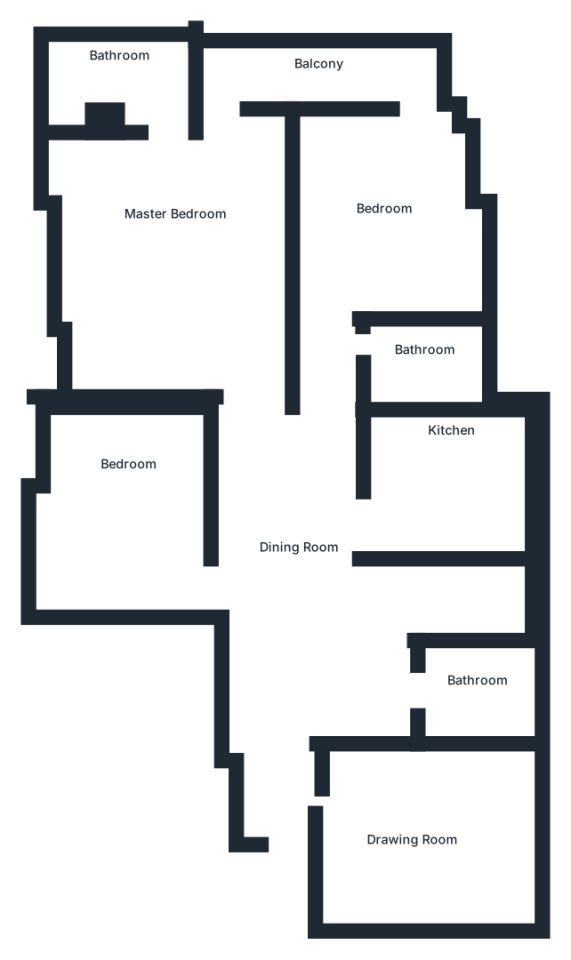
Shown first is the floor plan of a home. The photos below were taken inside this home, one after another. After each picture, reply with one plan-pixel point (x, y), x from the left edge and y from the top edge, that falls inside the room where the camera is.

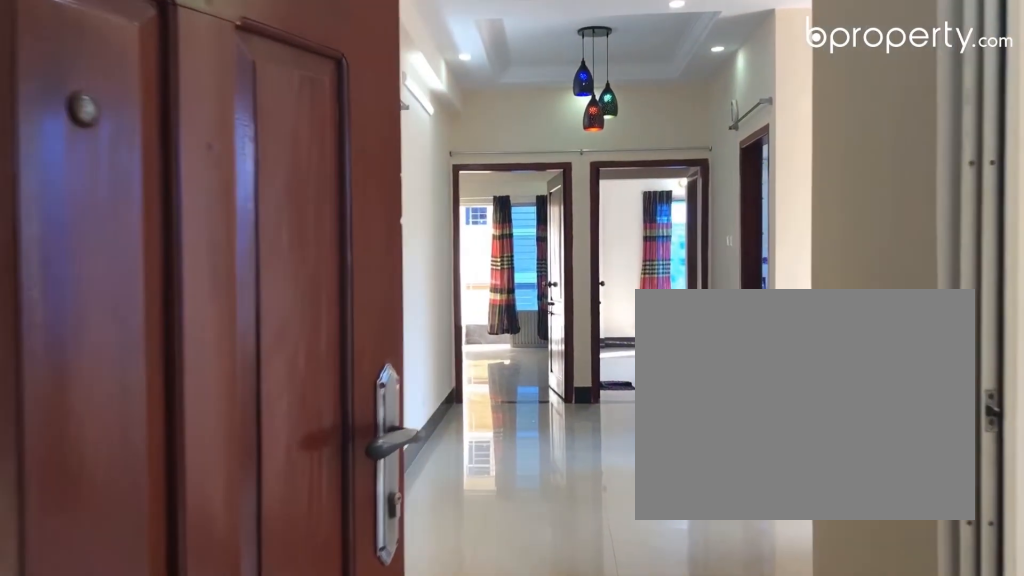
(291, 815)
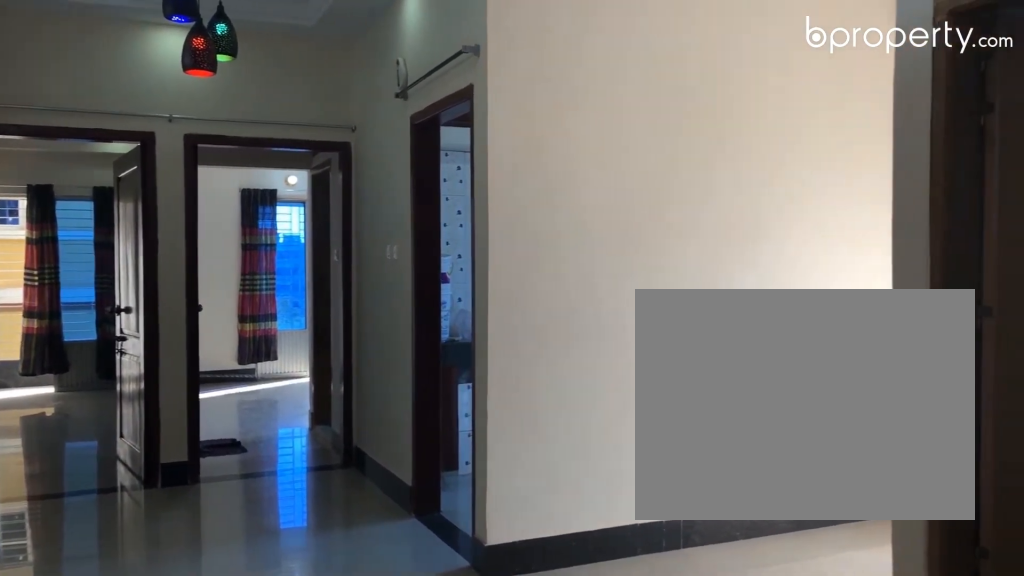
(292, 577)
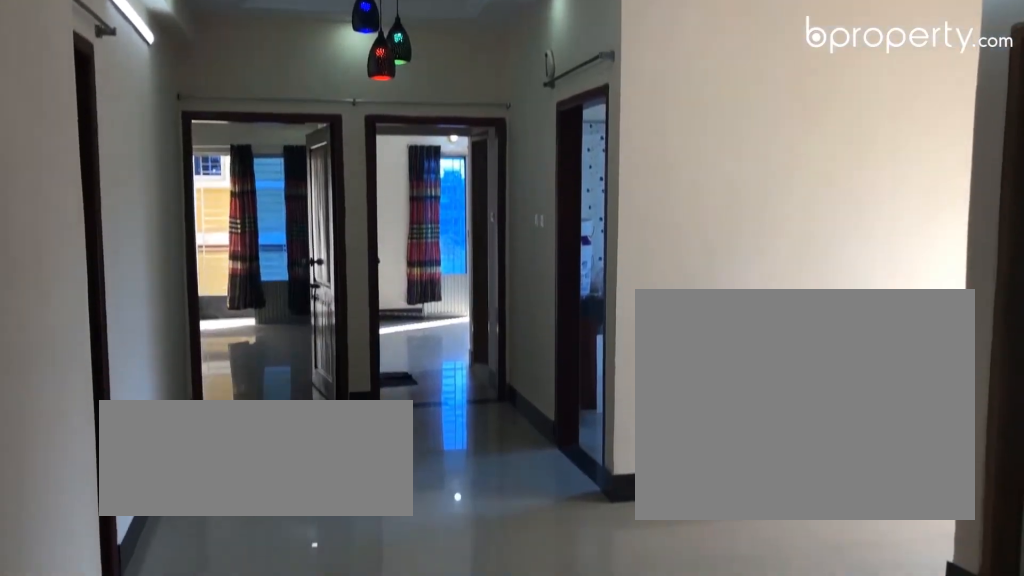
(291, 576)
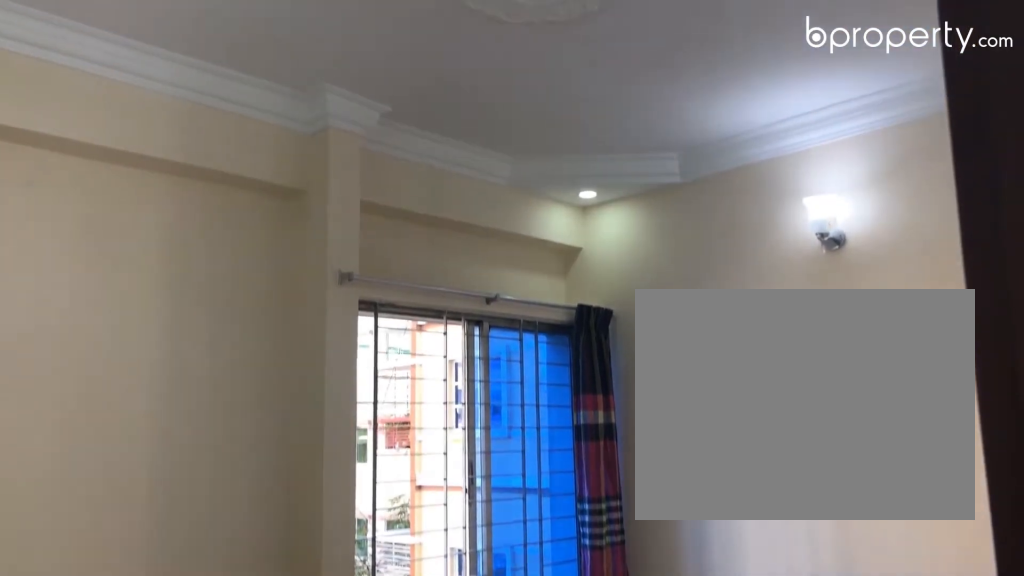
(129, 507)
